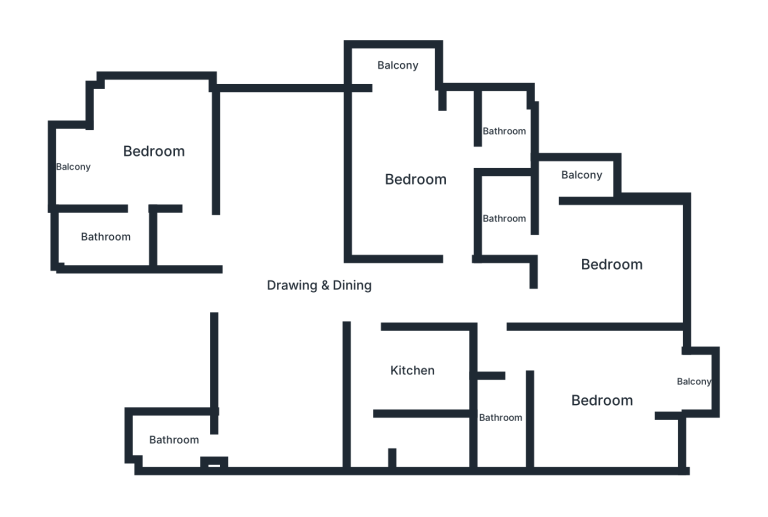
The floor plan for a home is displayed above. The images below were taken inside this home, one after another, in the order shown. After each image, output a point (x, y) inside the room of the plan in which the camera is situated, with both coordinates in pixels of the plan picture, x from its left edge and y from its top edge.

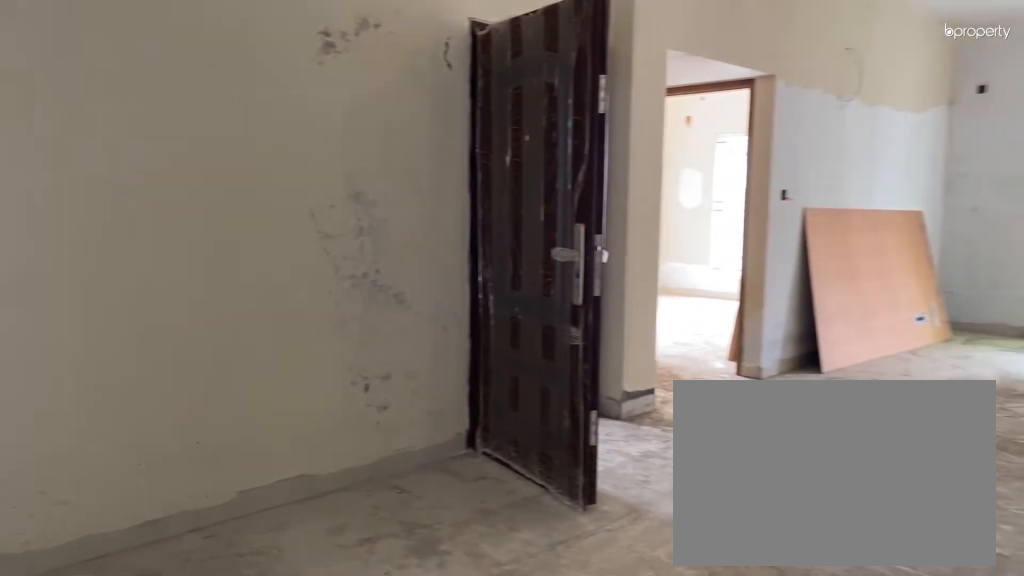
(319, 285)
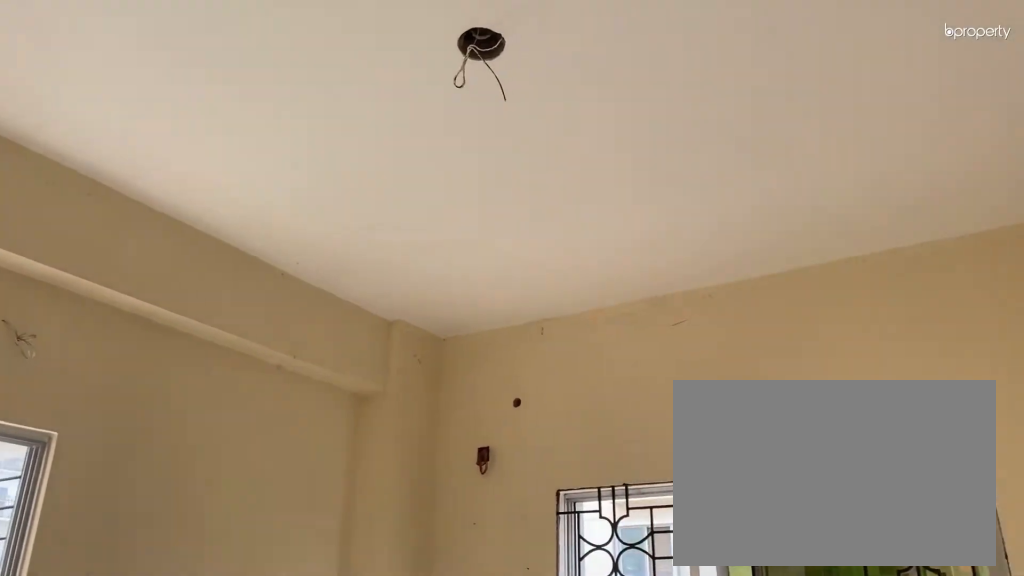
(154, 151)
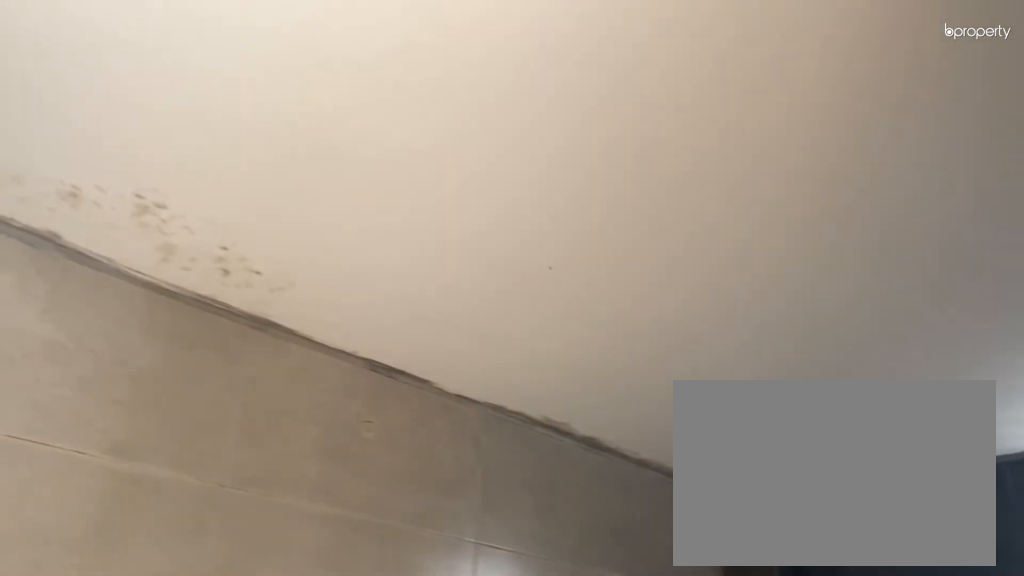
(105, 237)
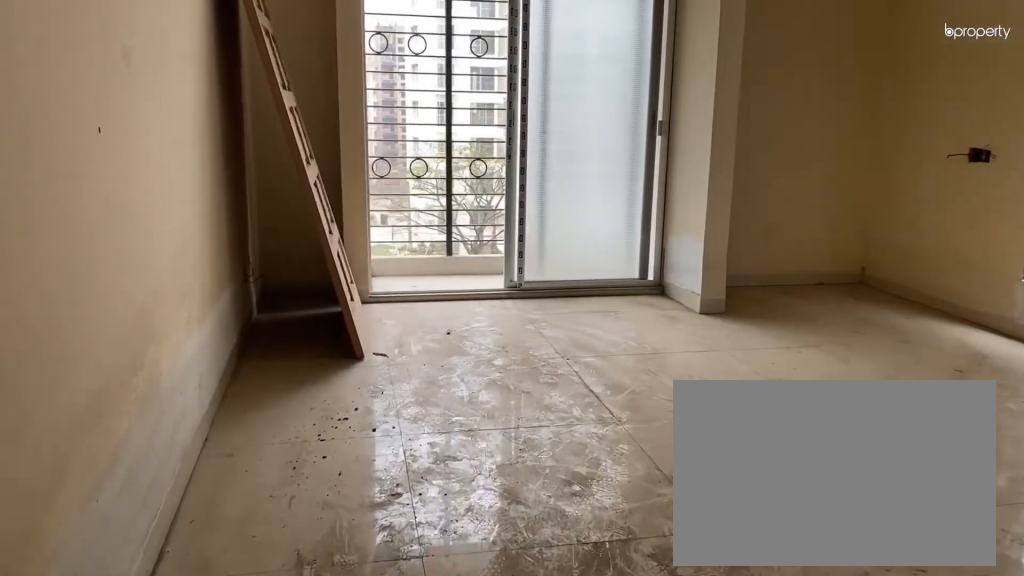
(602, 400)
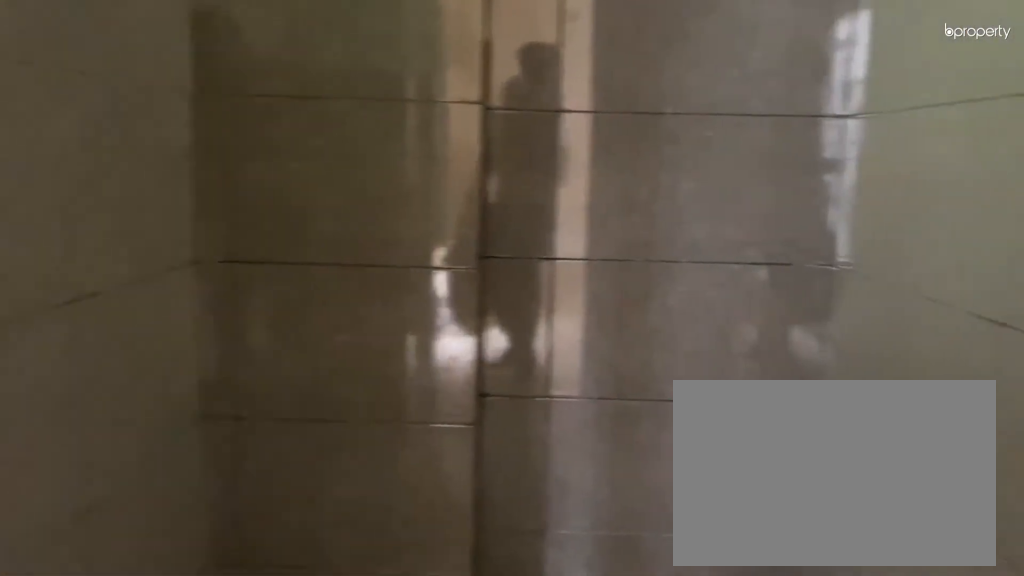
(175, 440)
